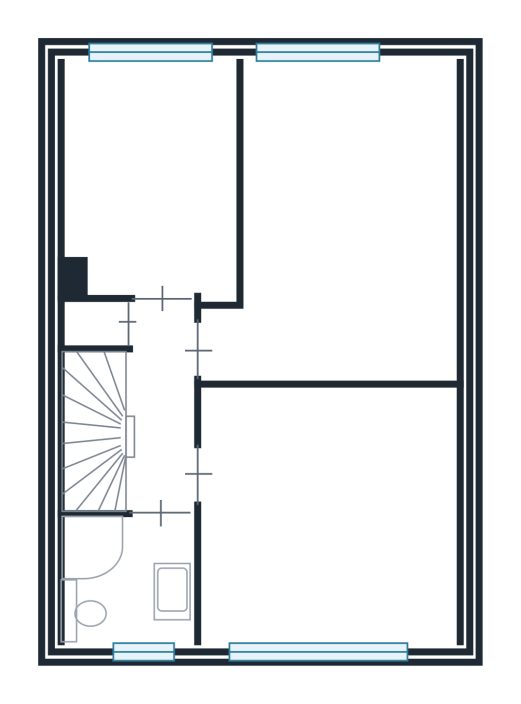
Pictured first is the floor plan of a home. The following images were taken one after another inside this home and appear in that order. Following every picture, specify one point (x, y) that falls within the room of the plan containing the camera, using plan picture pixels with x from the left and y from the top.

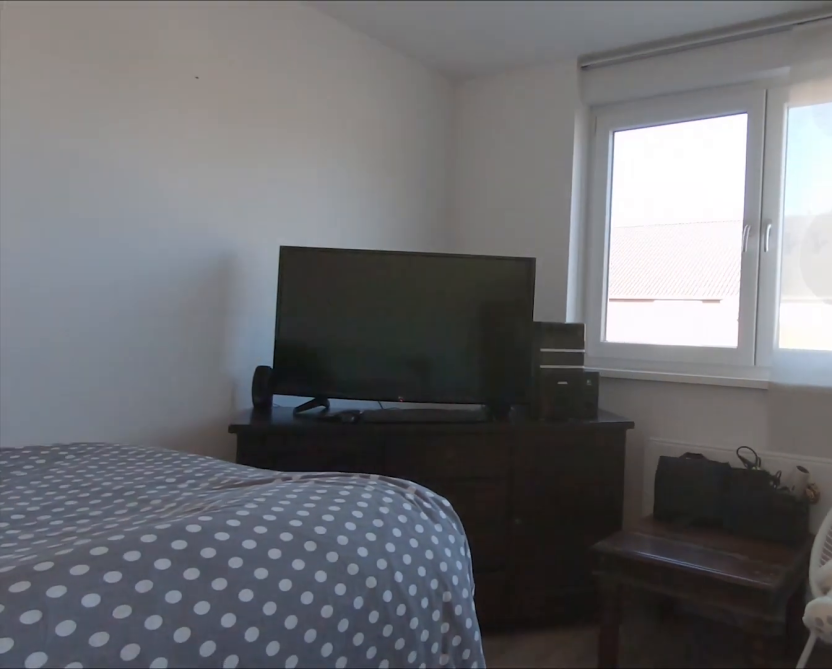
(331, 513)
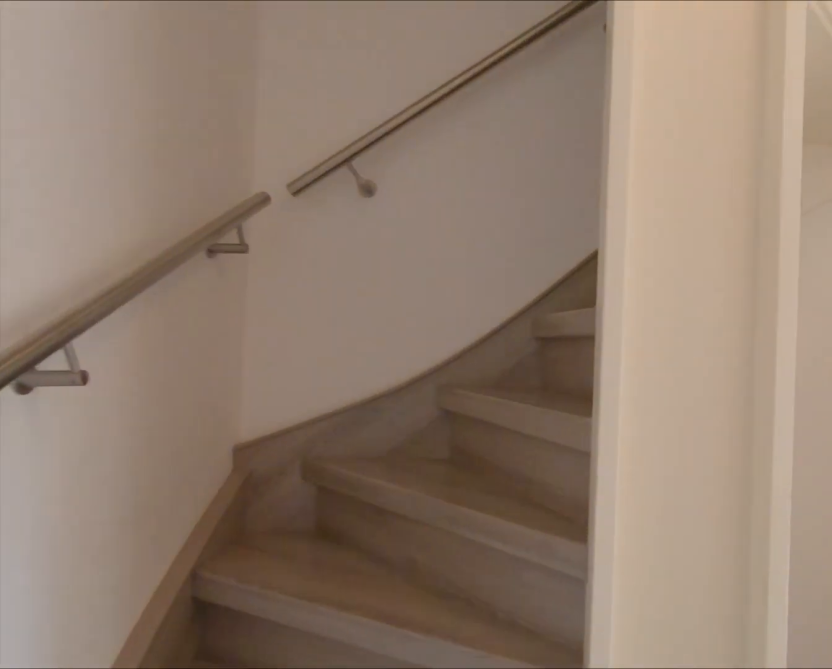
(159, 407)
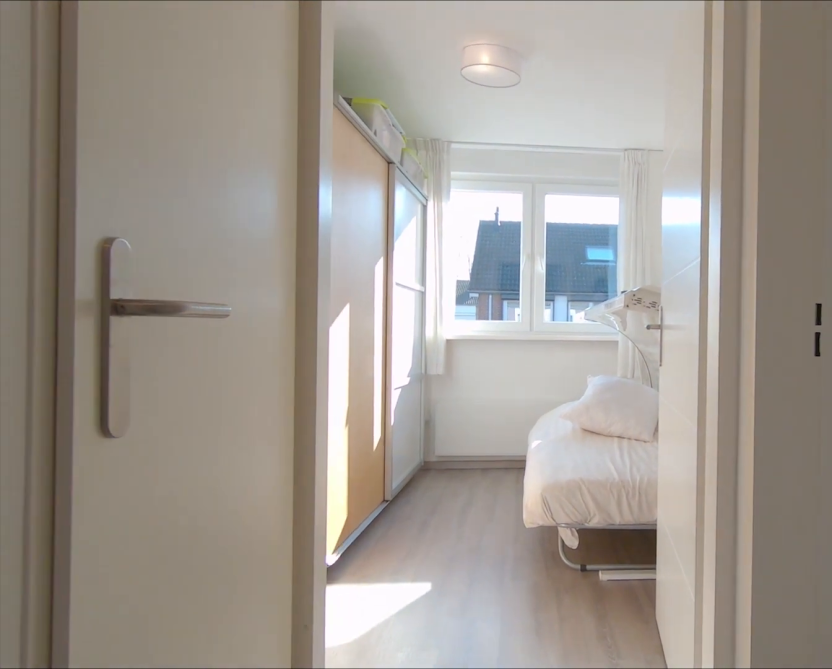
(159, 407)
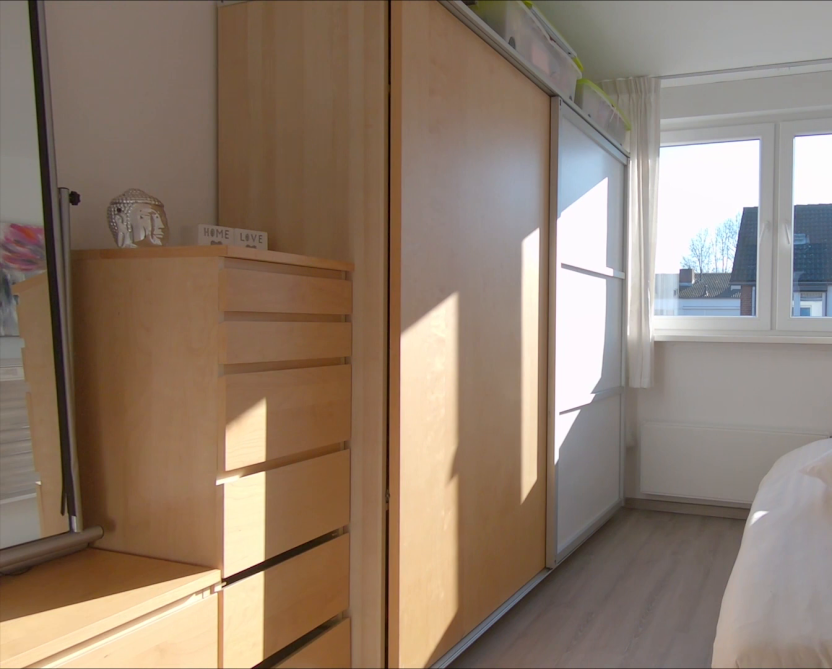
(149, 176)
